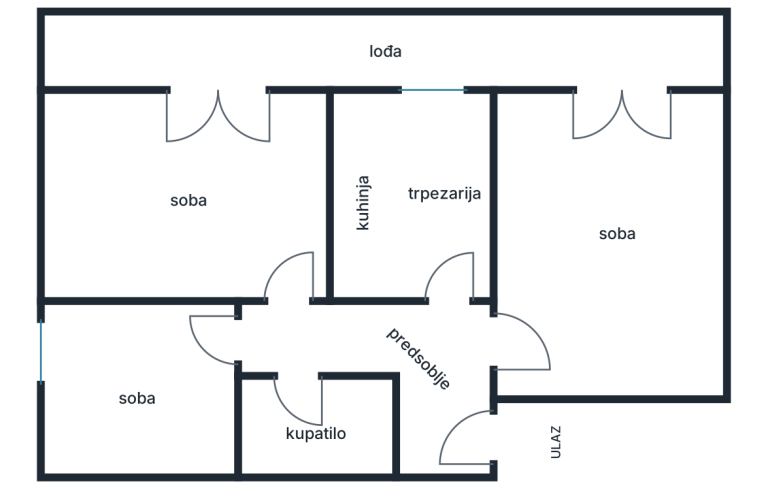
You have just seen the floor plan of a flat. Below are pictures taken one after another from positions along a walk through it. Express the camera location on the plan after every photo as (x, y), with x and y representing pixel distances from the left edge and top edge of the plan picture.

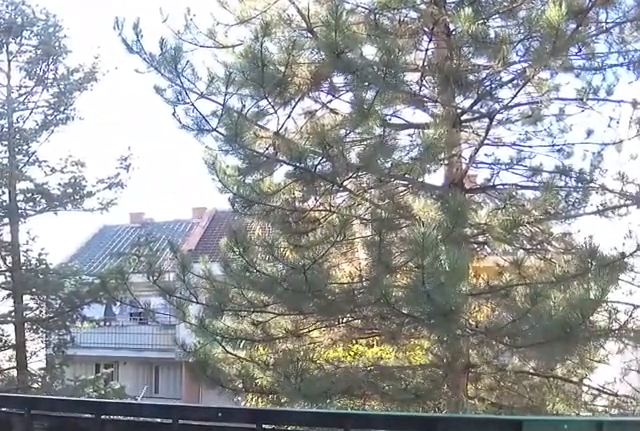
(629, 100)
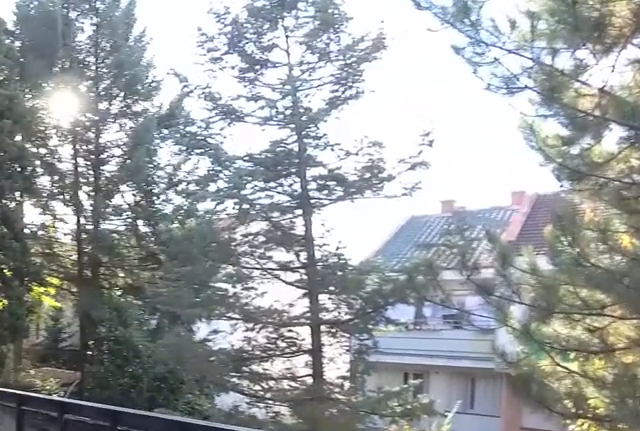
(637, 82)
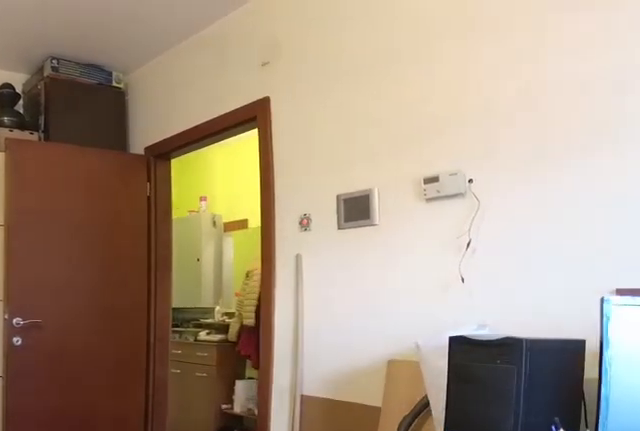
(608, 131)
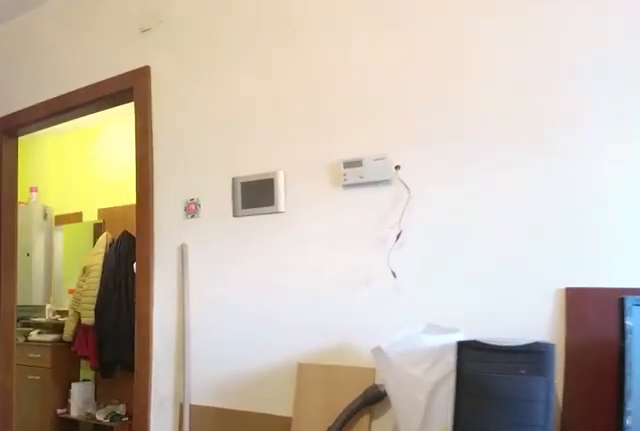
(600, 170)
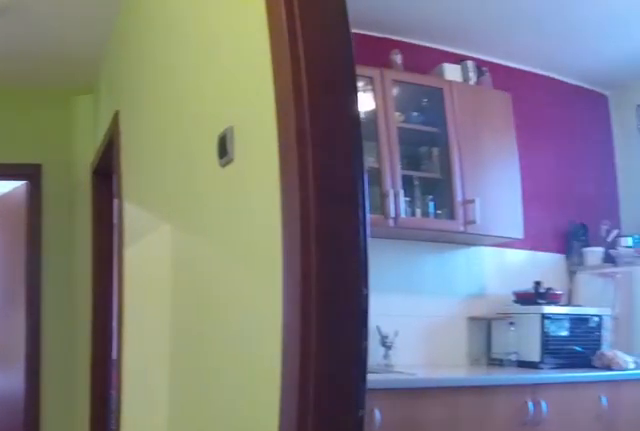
(489, 339)
